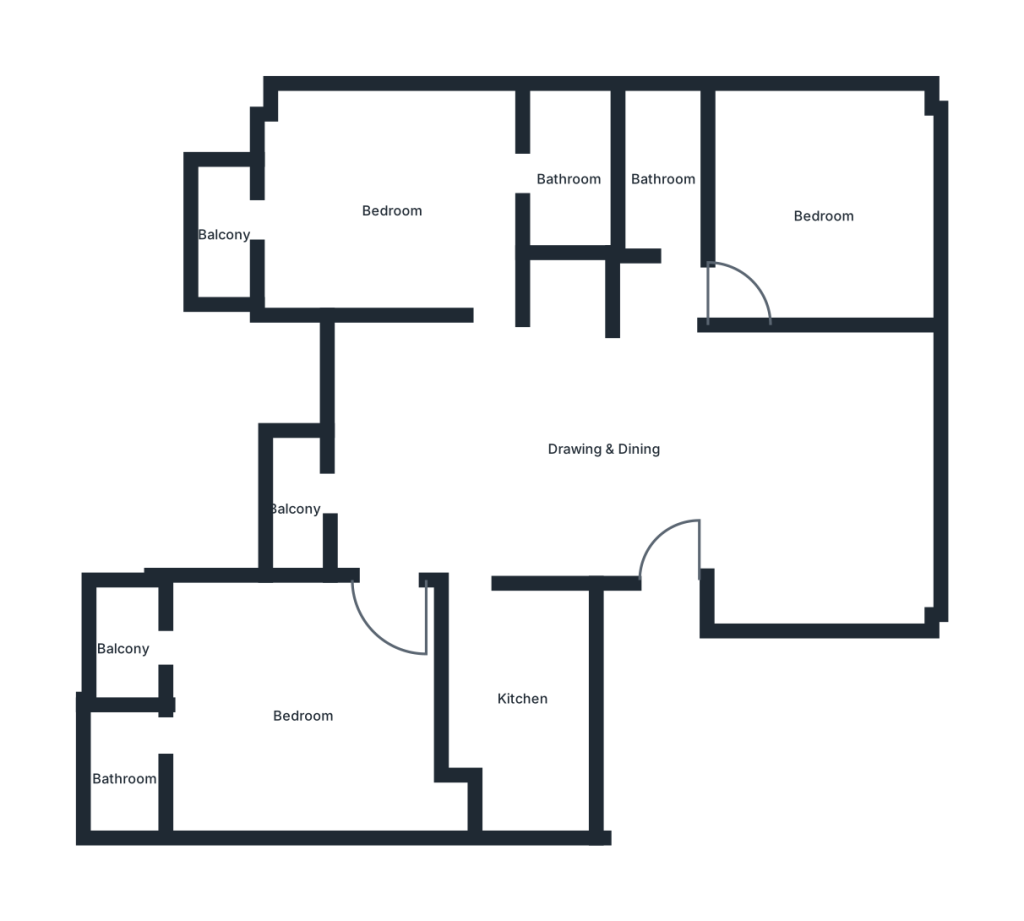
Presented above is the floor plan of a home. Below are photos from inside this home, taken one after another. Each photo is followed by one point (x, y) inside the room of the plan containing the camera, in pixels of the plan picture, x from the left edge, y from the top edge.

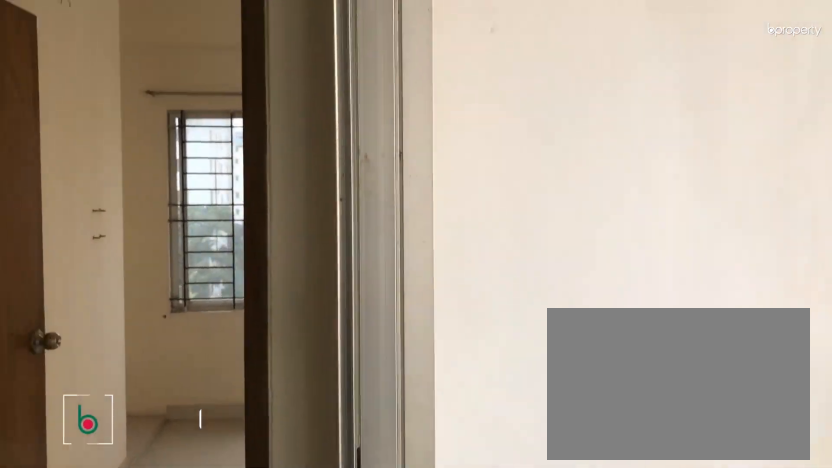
(293, 509)
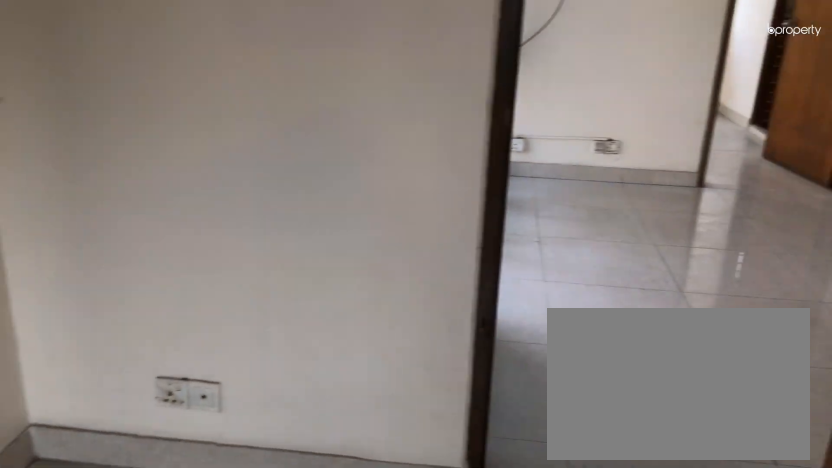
(305, 718)
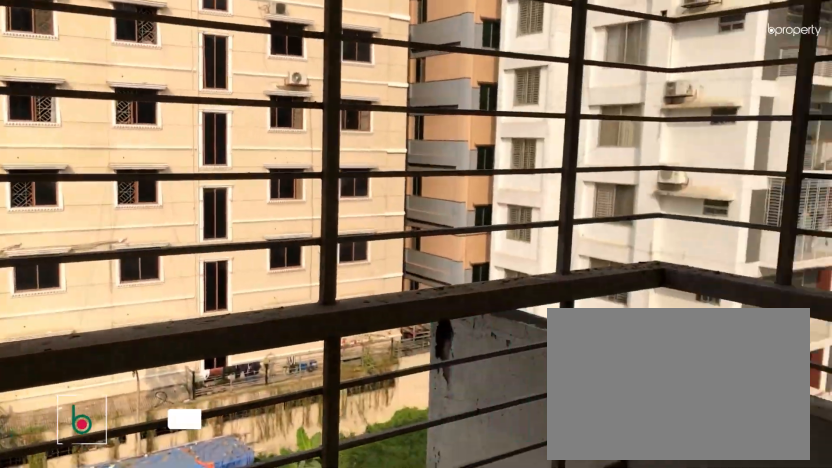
(124, 647)
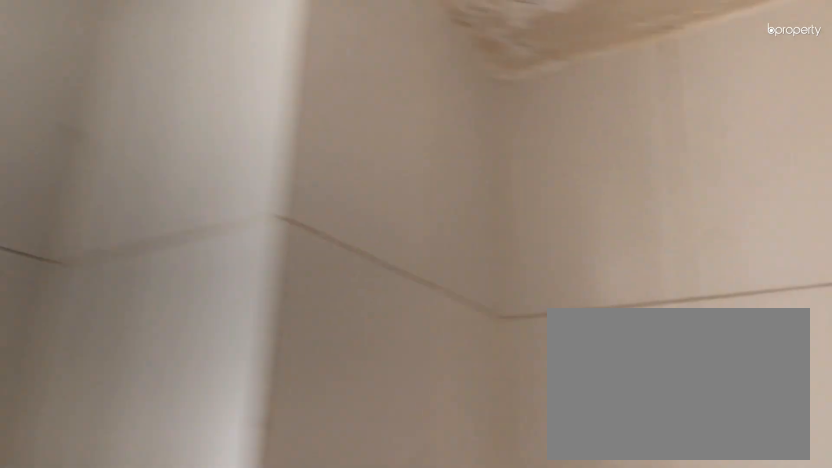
(124, 778)
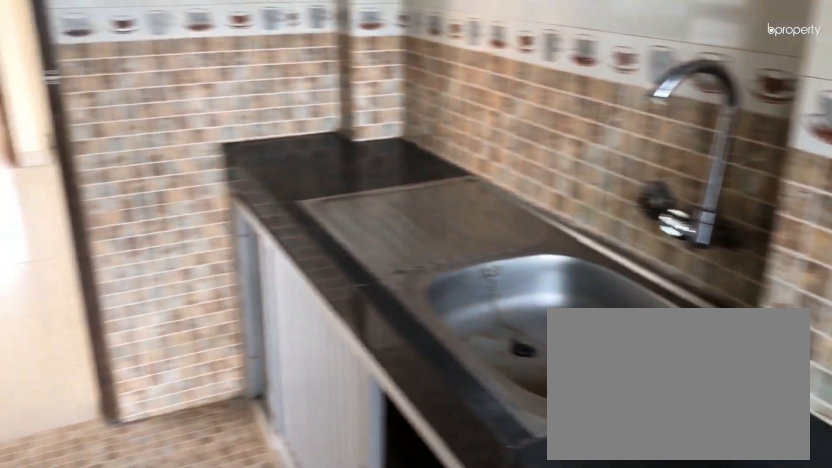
(521, 699)
